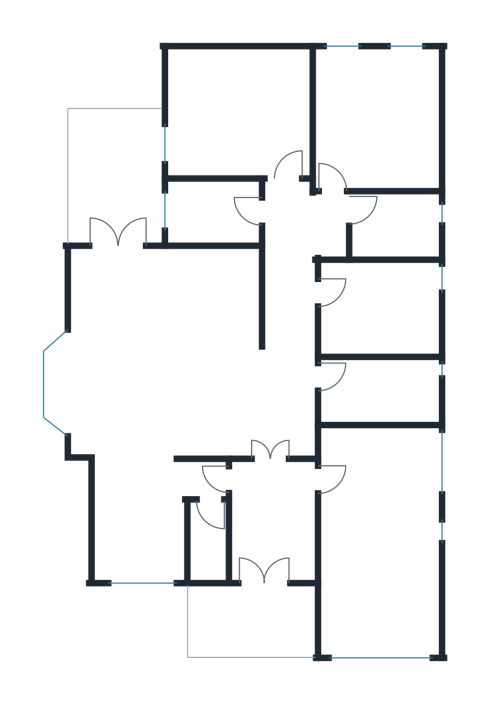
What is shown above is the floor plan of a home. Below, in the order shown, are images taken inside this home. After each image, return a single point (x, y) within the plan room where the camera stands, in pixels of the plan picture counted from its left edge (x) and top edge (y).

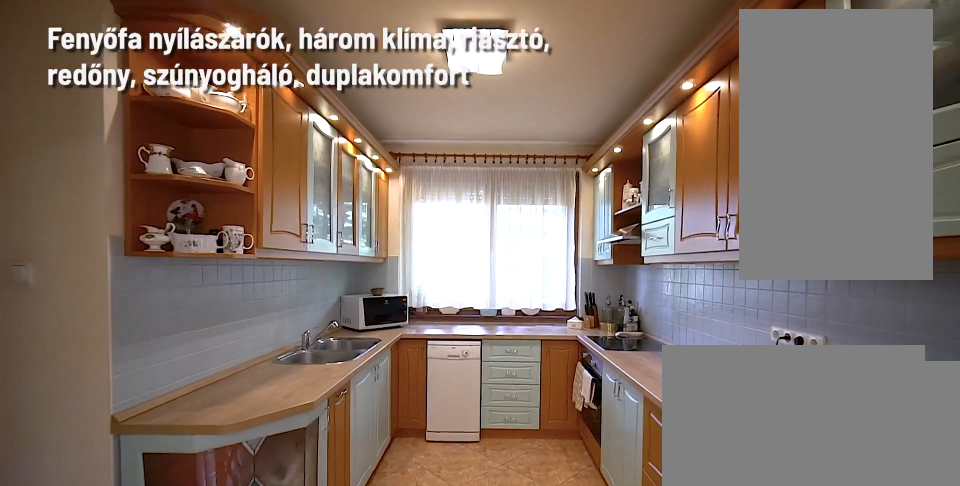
(140, 519)
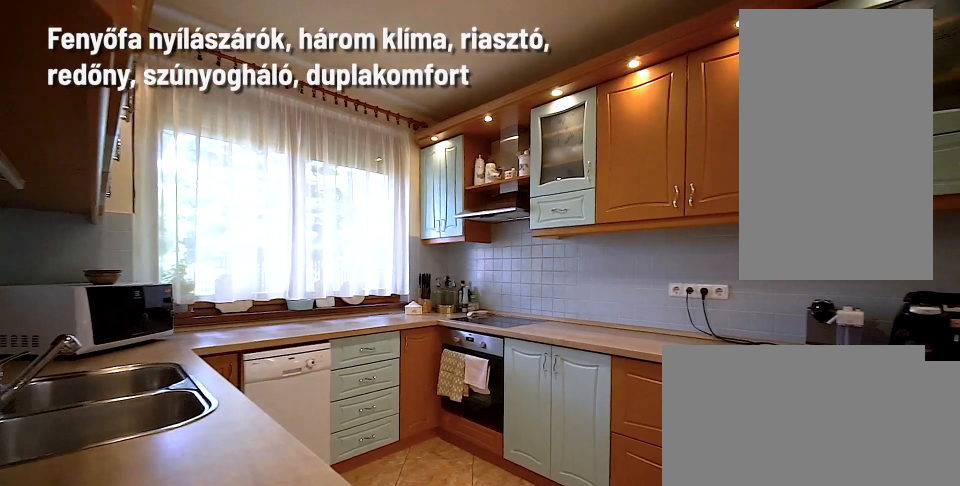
(141, 519)
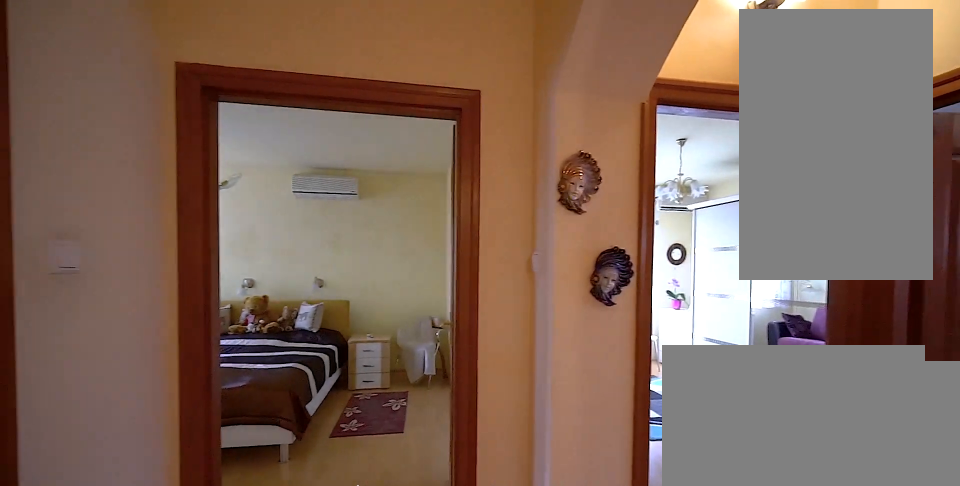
(291, 313)
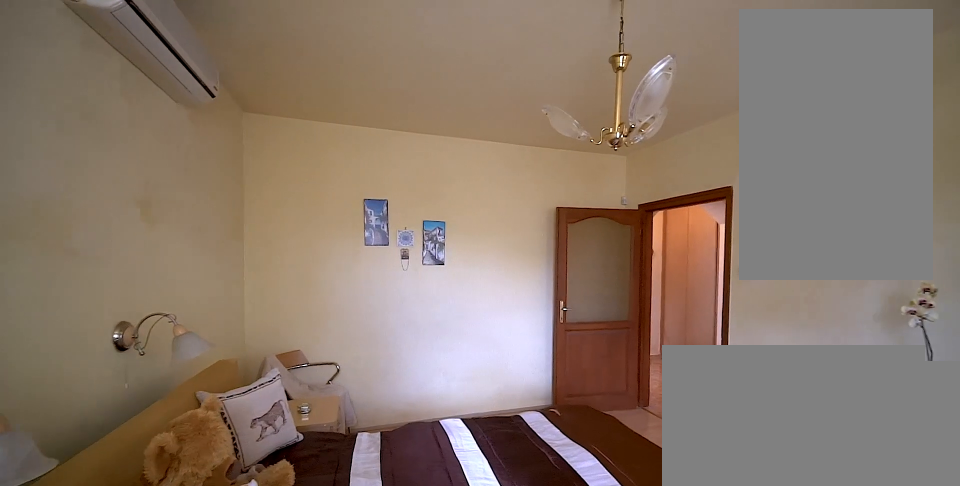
(242, 121)
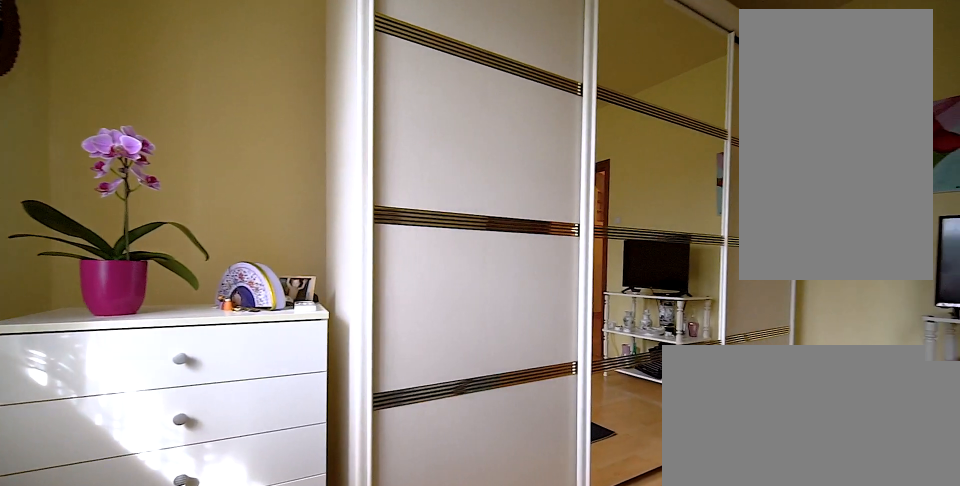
(378, 119)
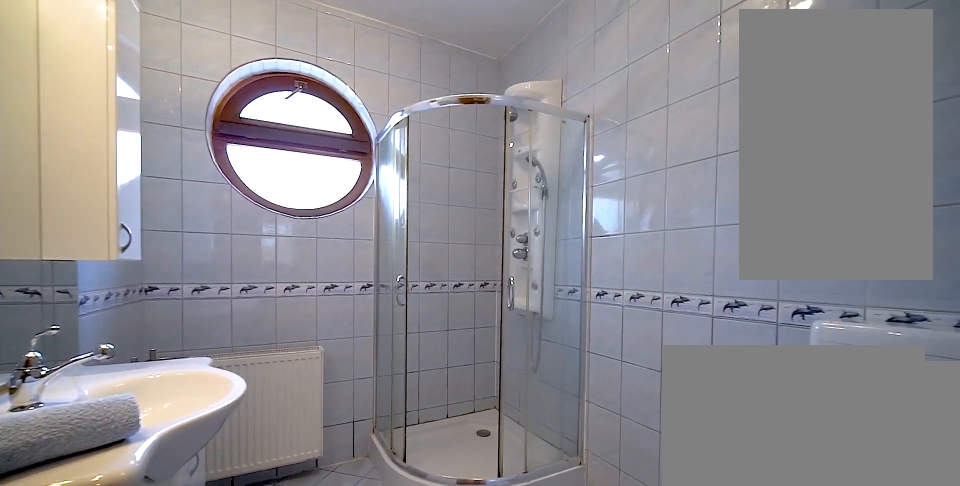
(398, 226)
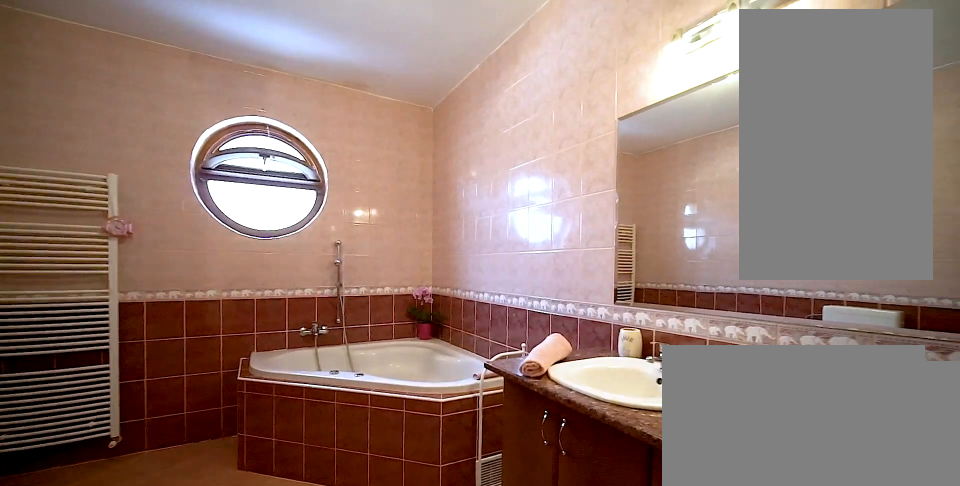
(375, 312)
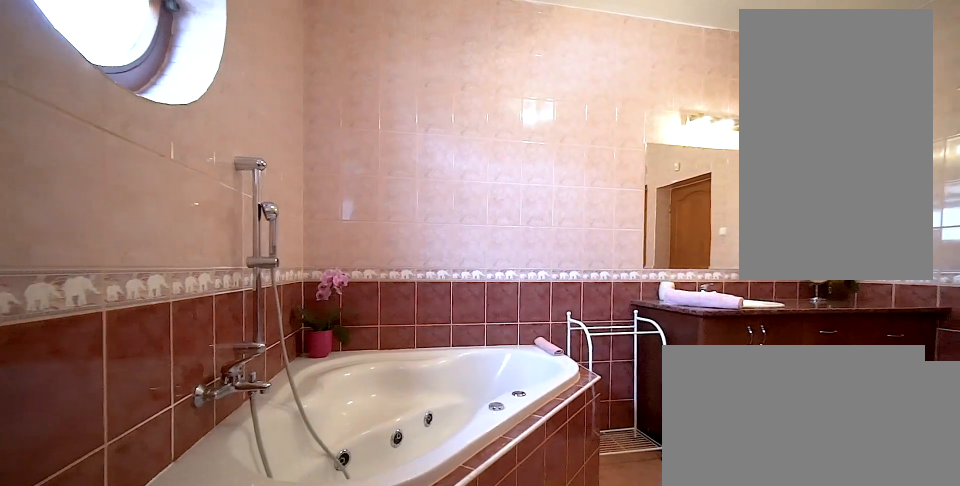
(374, 312)
